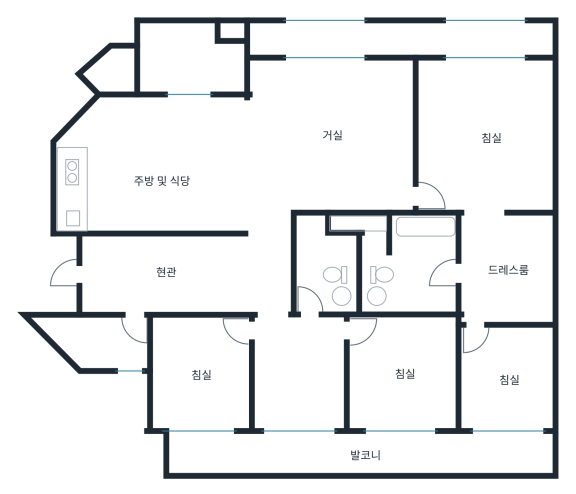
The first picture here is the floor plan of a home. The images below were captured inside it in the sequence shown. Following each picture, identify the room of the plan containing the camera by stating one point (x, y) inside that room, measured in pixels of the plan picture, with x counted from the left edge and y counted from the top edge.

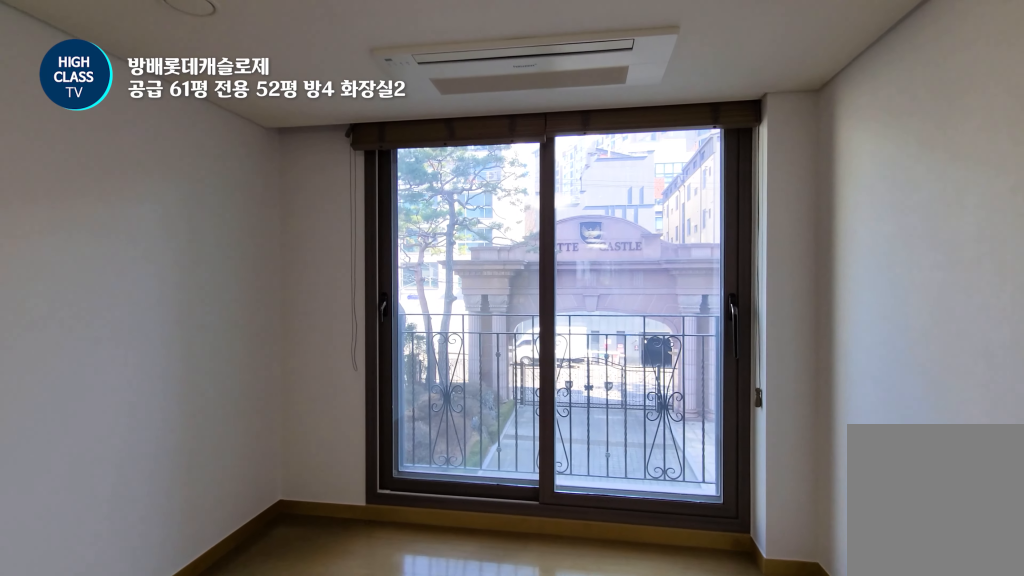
(508, 397)
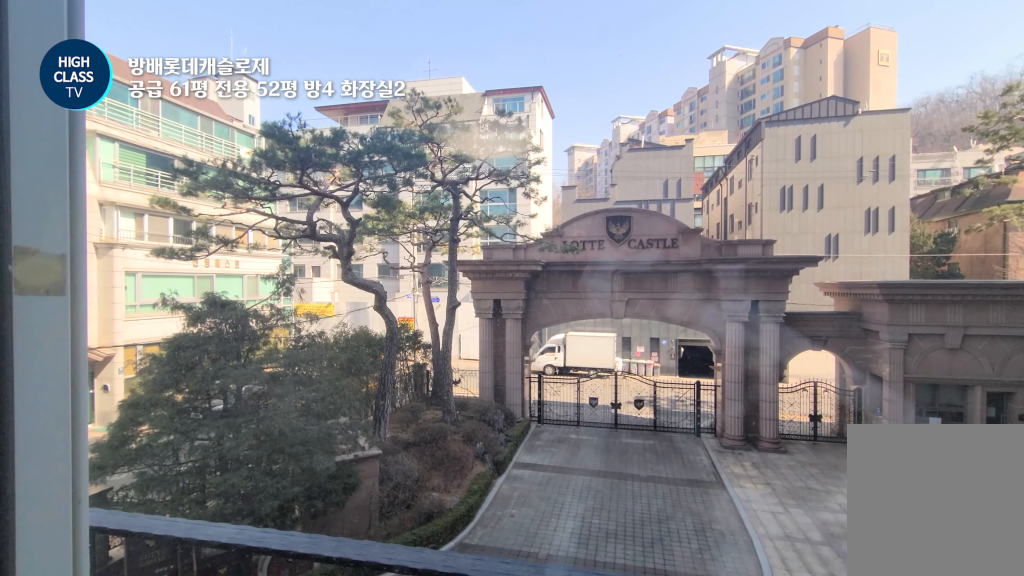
(508, 397)
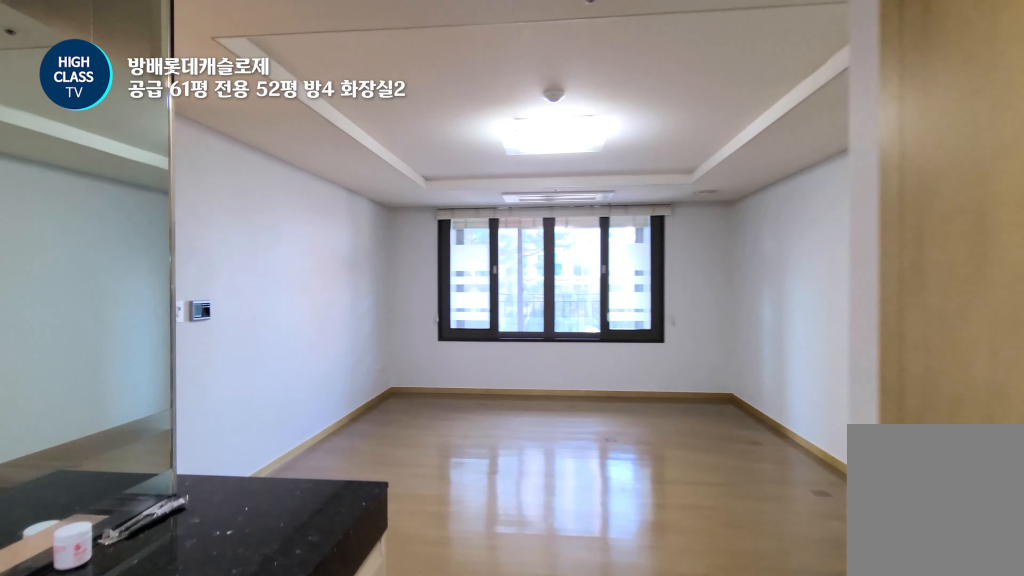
(506, 272)
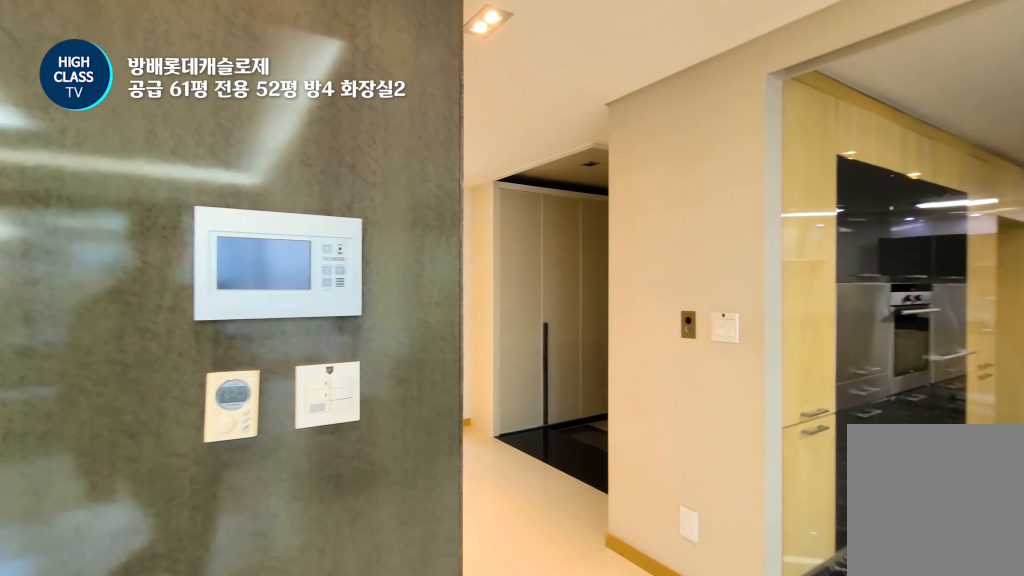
(332, 126)
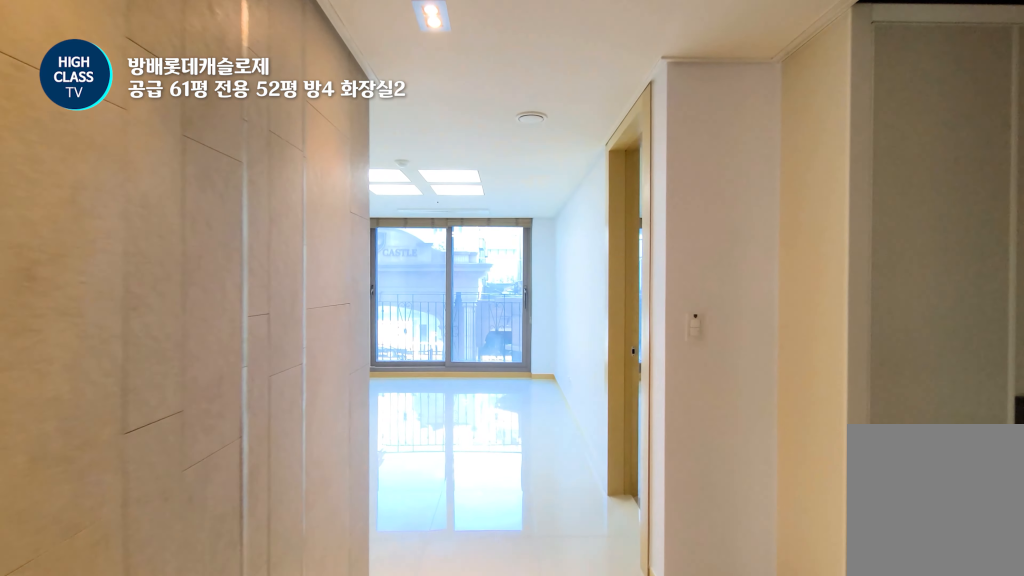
(268, 262)
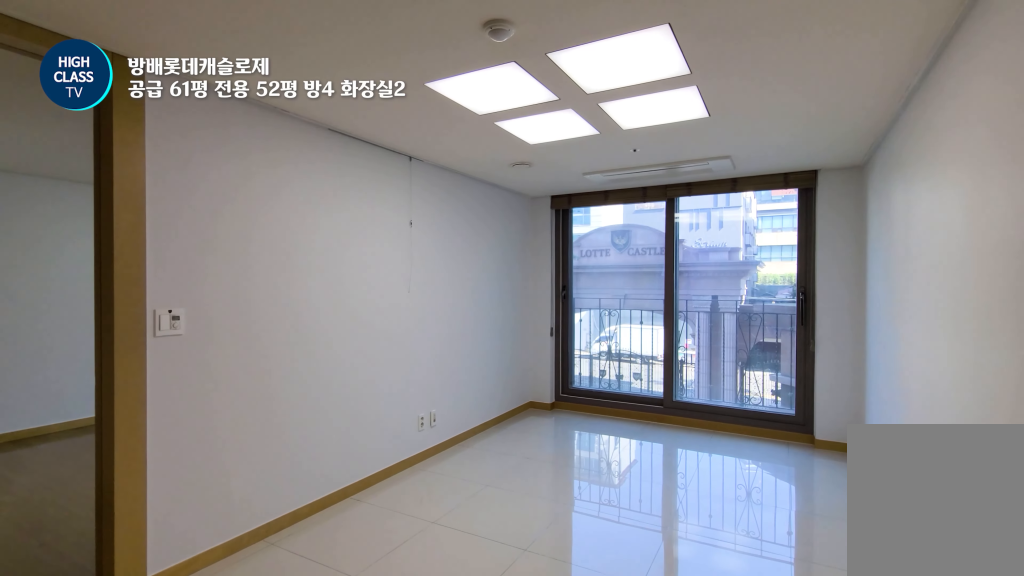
(299, 393)
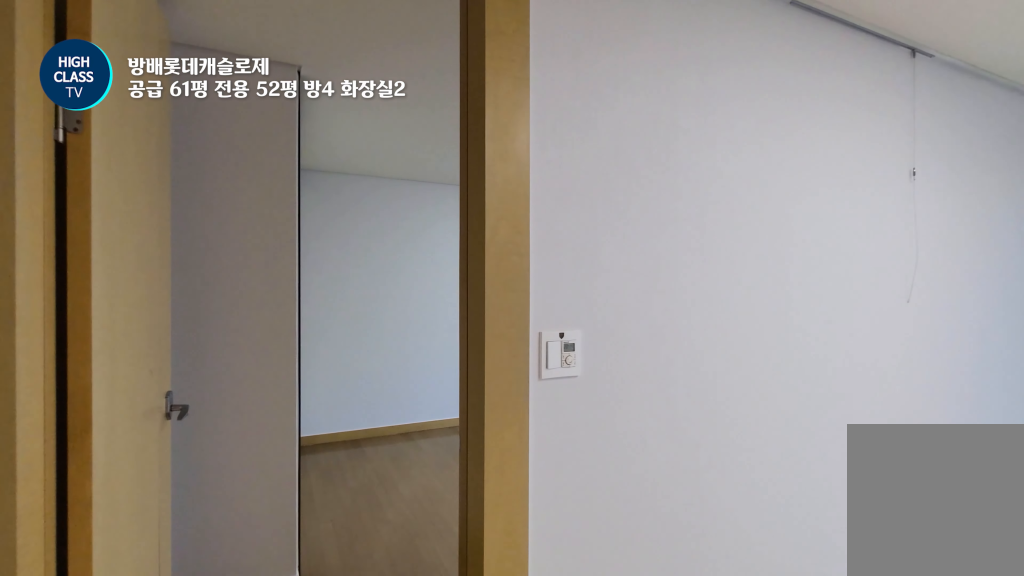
(299, 393)
